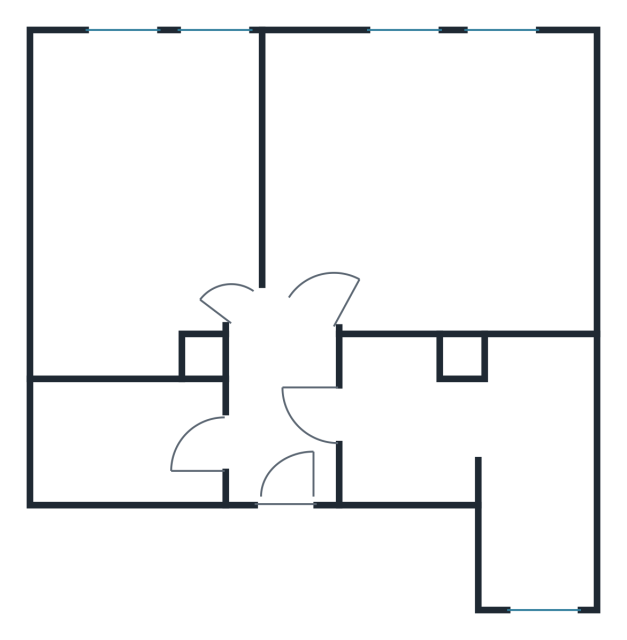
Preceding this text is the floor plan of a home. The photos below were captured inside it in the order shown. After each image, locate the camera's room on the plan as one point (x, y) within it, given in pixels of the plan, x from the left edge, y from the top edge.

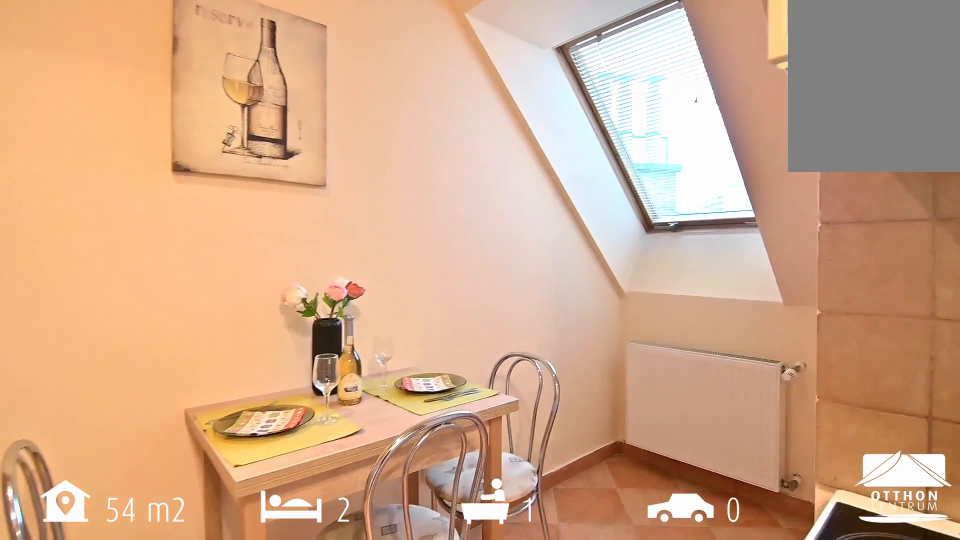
(526, 428)
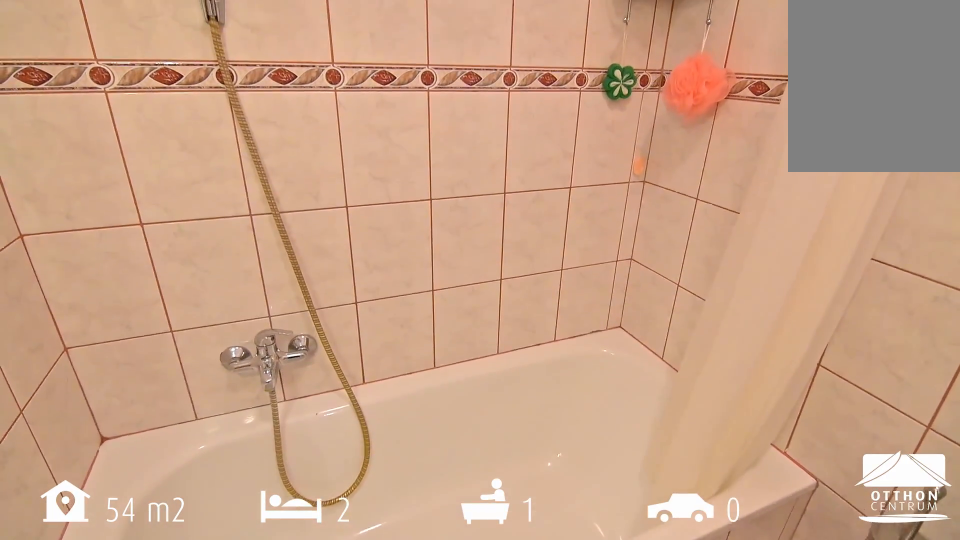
(130, 428)
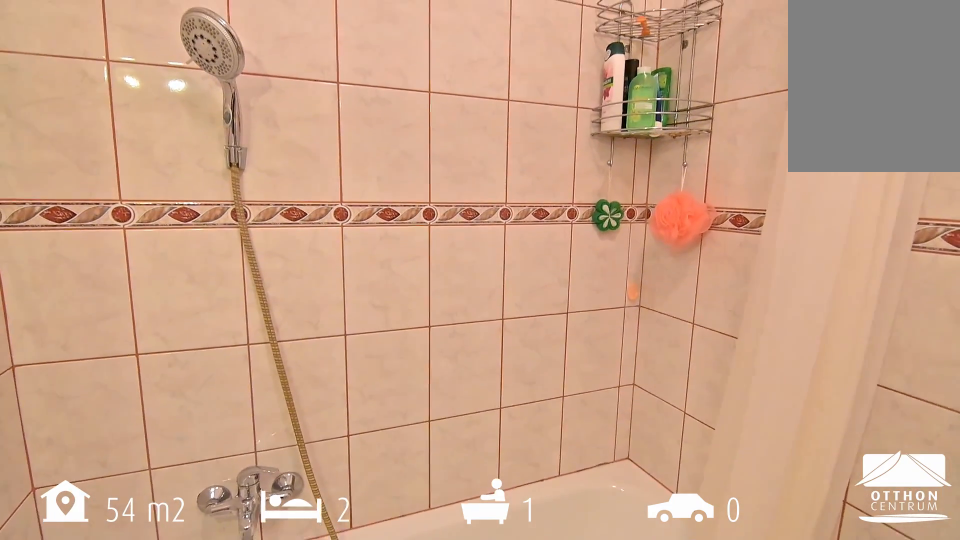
(130, 428)
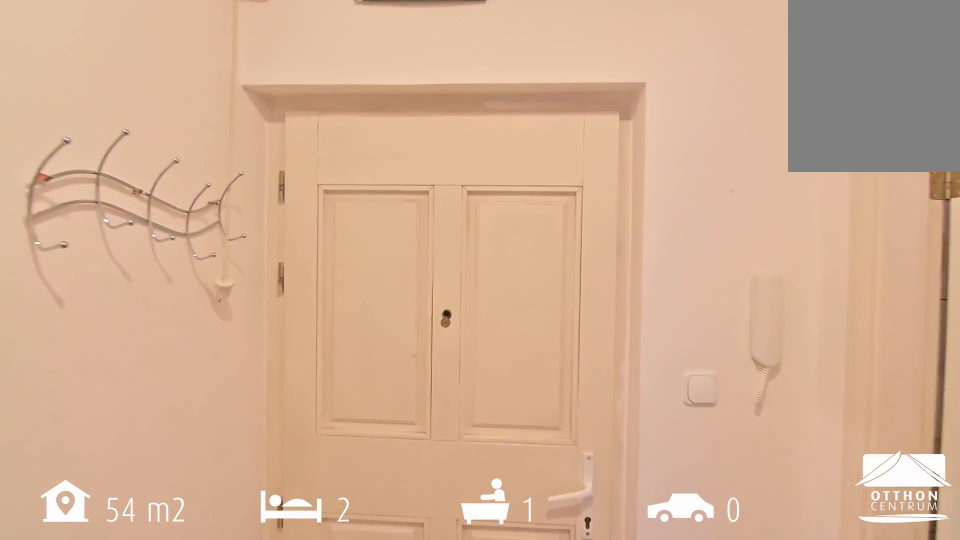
(282, 447)
